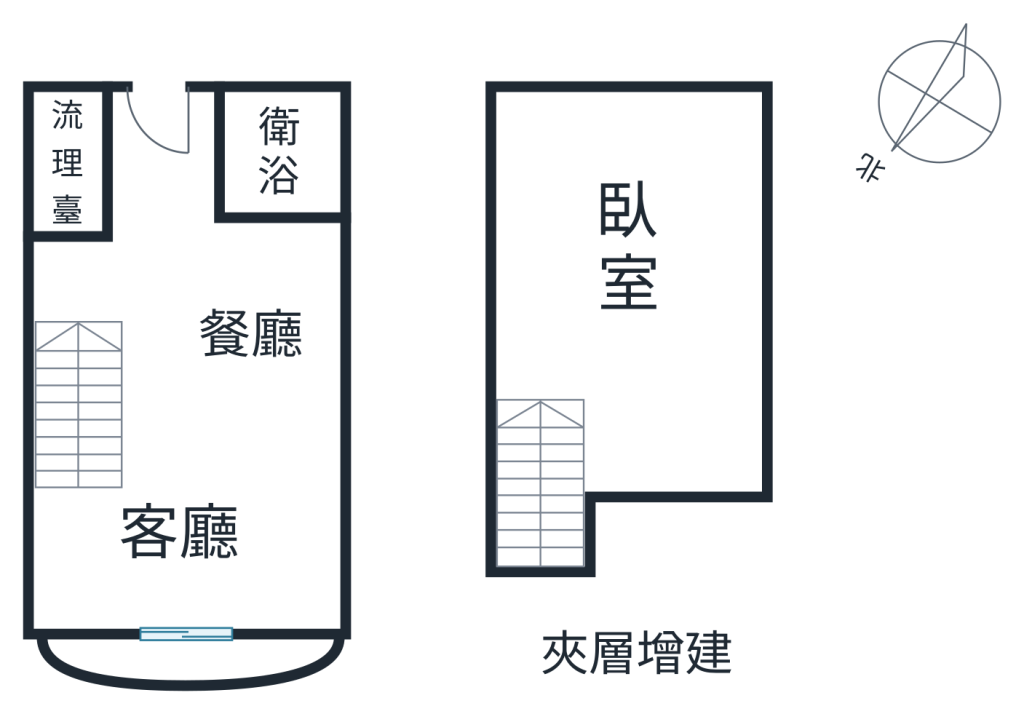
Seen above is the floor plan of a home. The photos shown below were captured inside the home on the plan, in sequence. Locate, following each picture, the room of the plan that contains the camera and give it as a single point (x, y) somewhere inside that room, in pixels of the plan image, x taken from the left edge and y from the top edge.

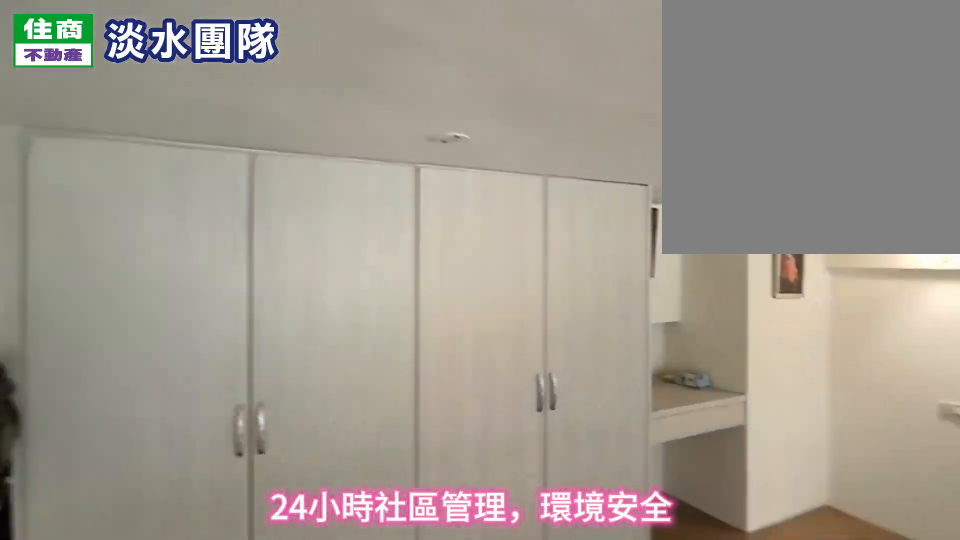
(638, 276)
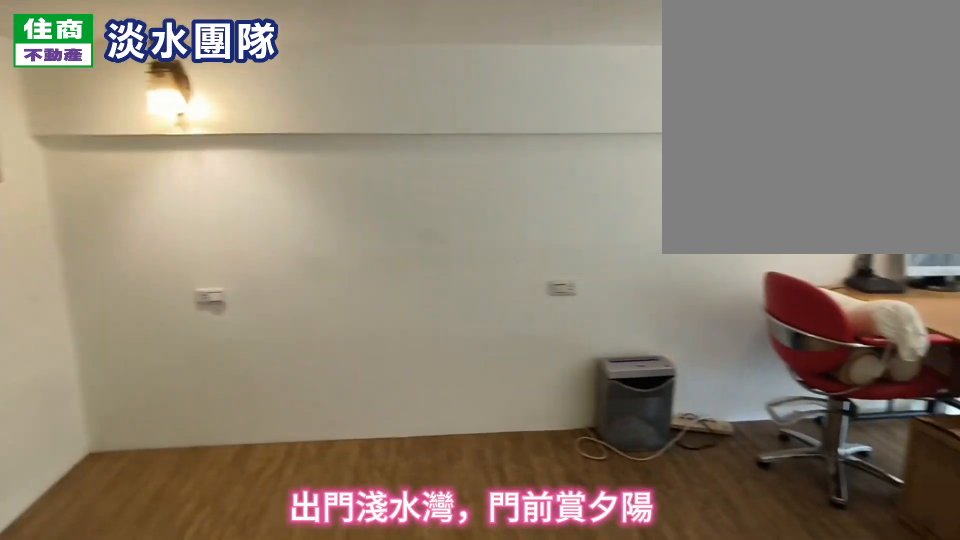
(638, 276)
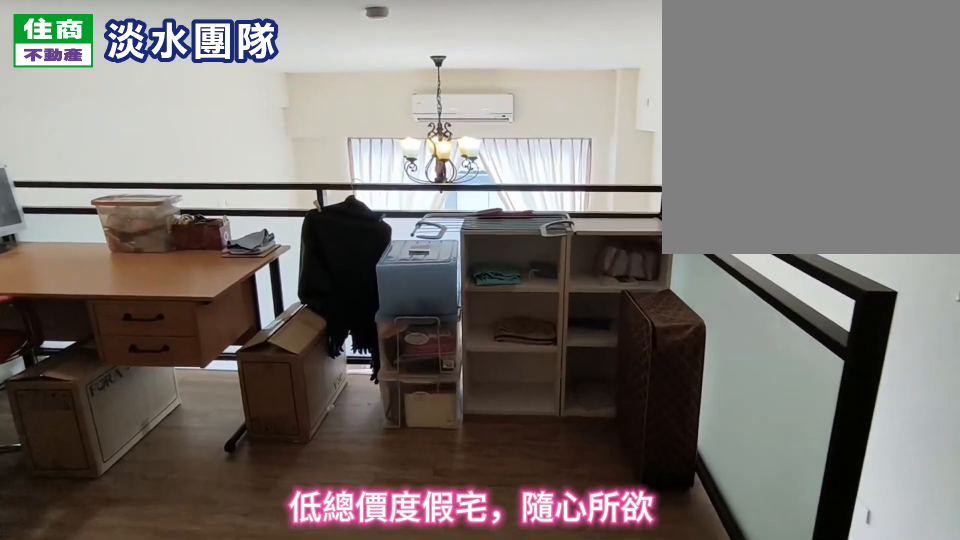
(632, 263)
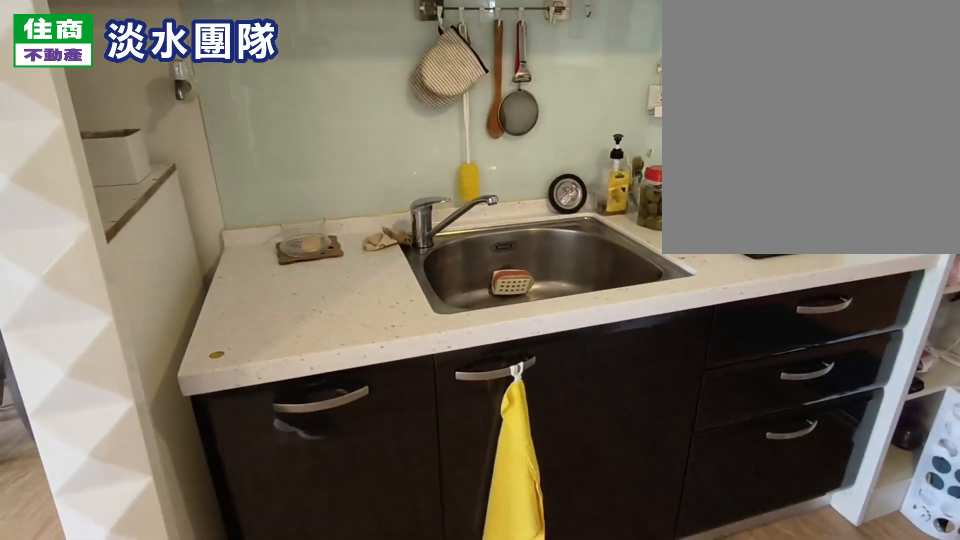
(79, 123)
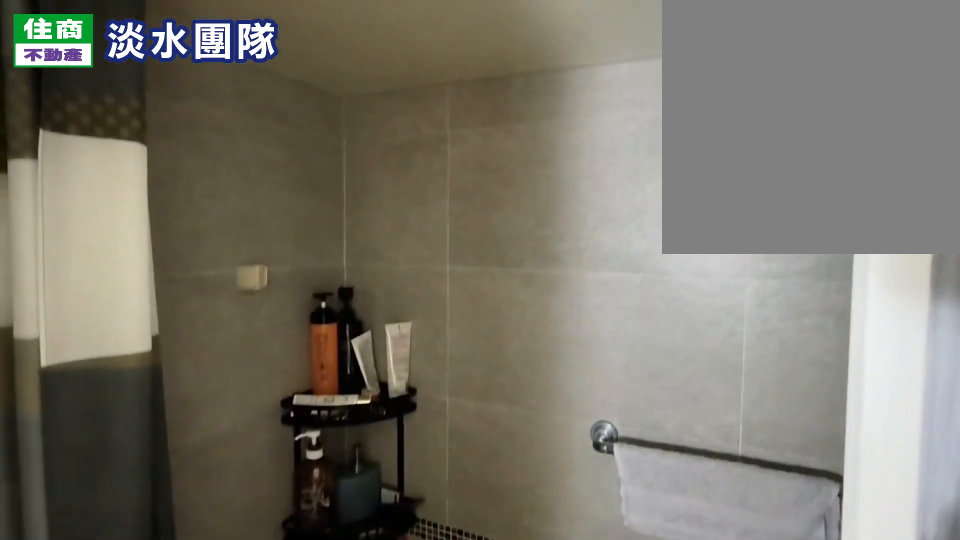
(285, 105)
